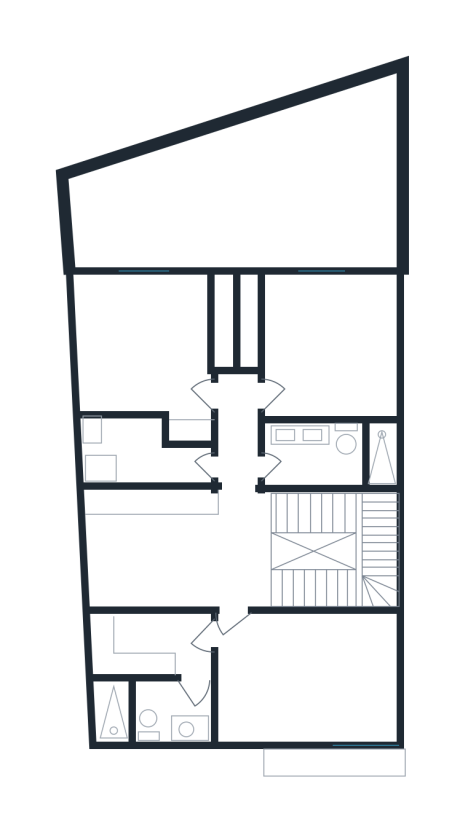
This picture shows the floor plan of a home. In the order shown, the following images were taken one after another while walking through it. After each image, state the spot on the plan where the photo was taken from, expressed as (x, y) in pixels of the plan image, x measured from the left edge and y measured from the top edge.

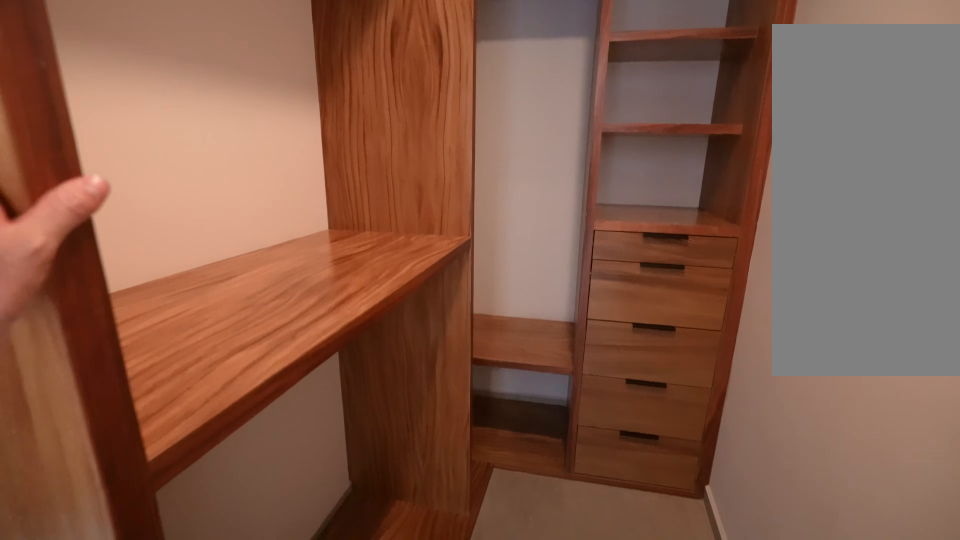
(162, 648)
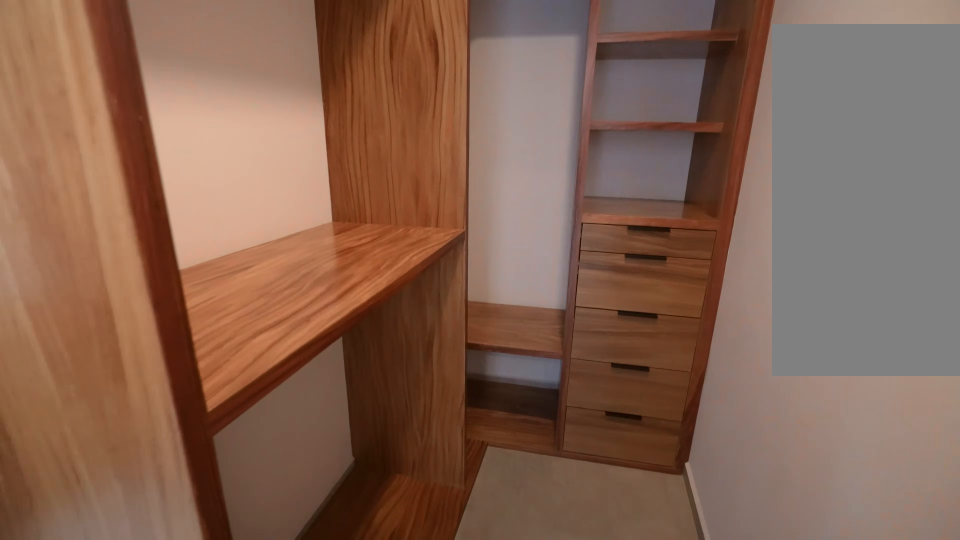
(160, 643)
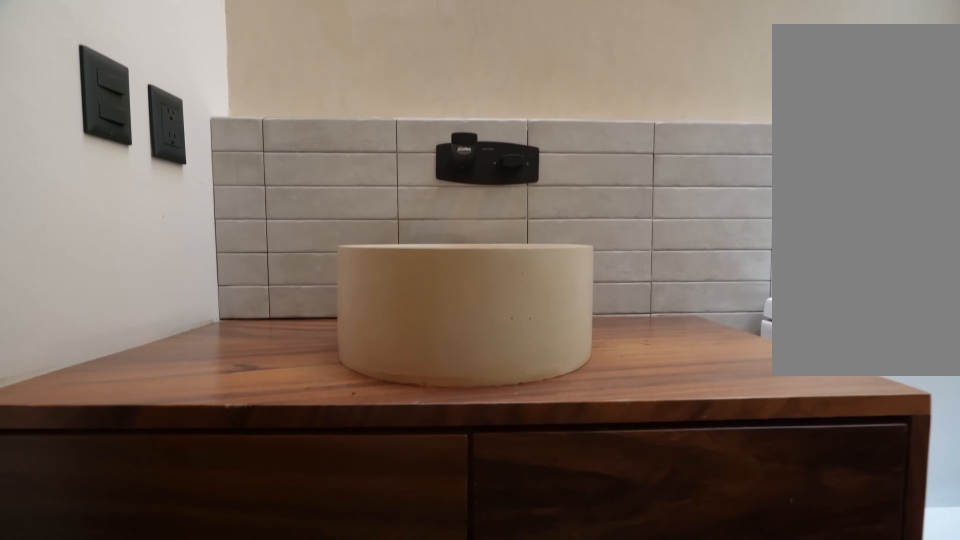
(180, 702)
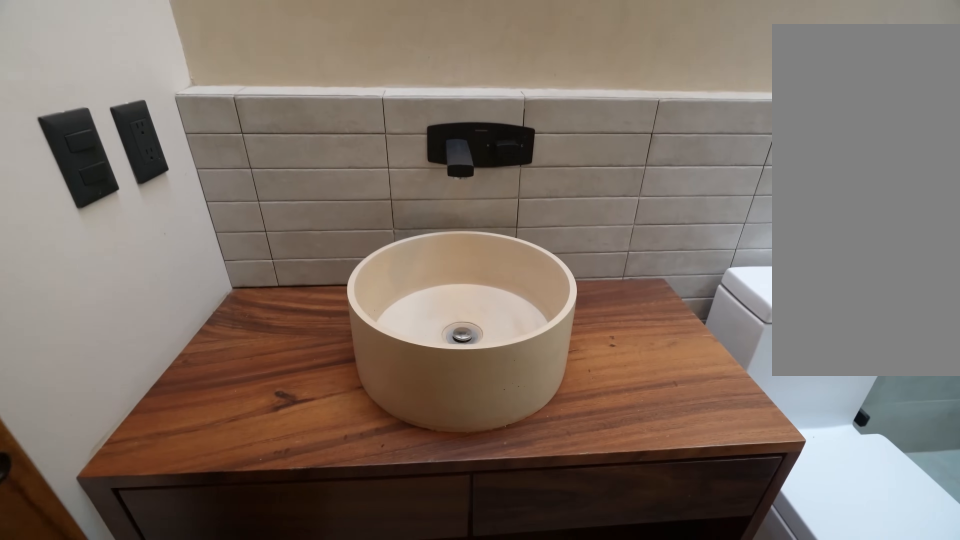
(180, 702)
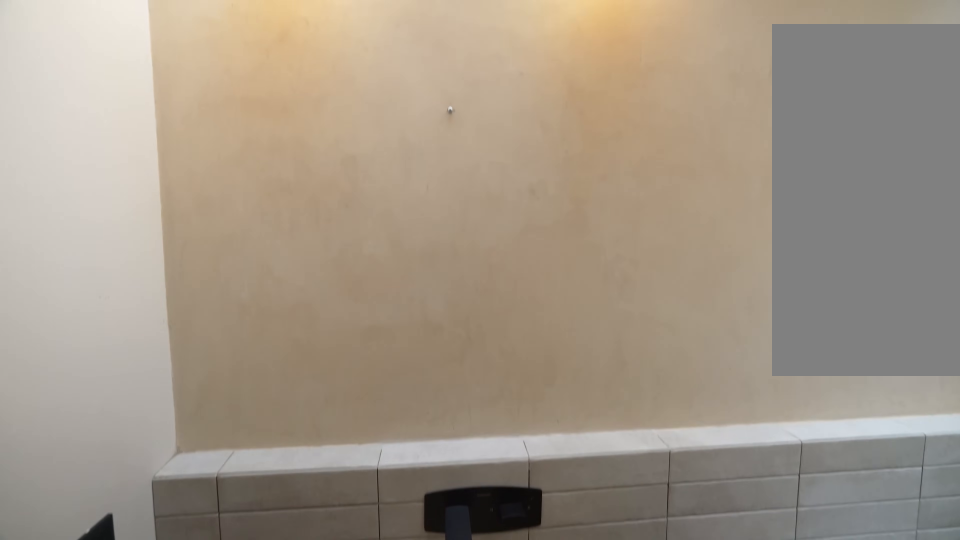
(181, 702)
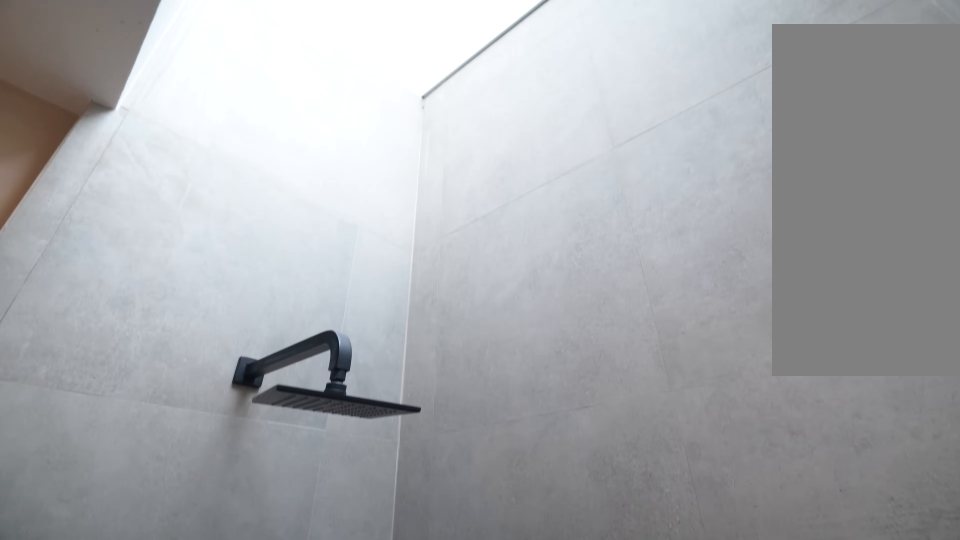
(142, 701)
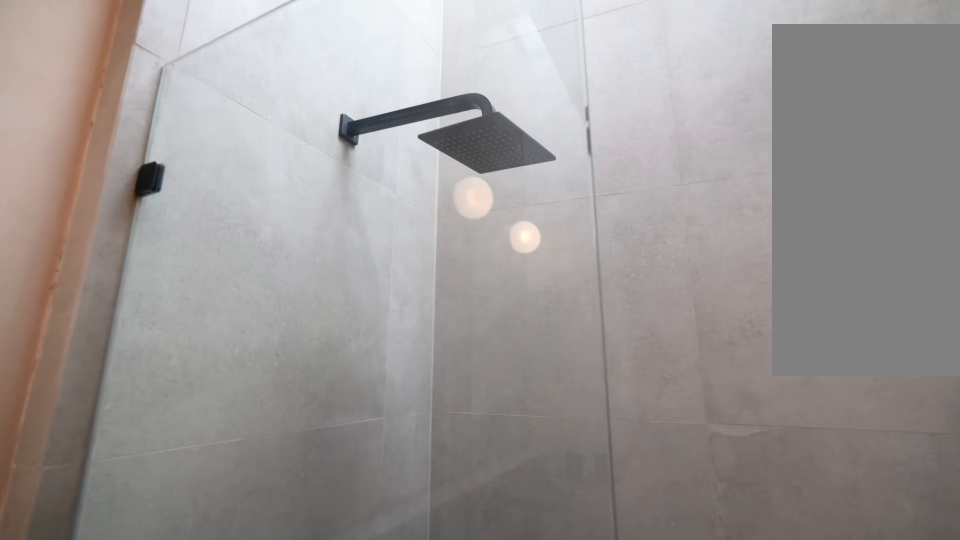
(126, 715)
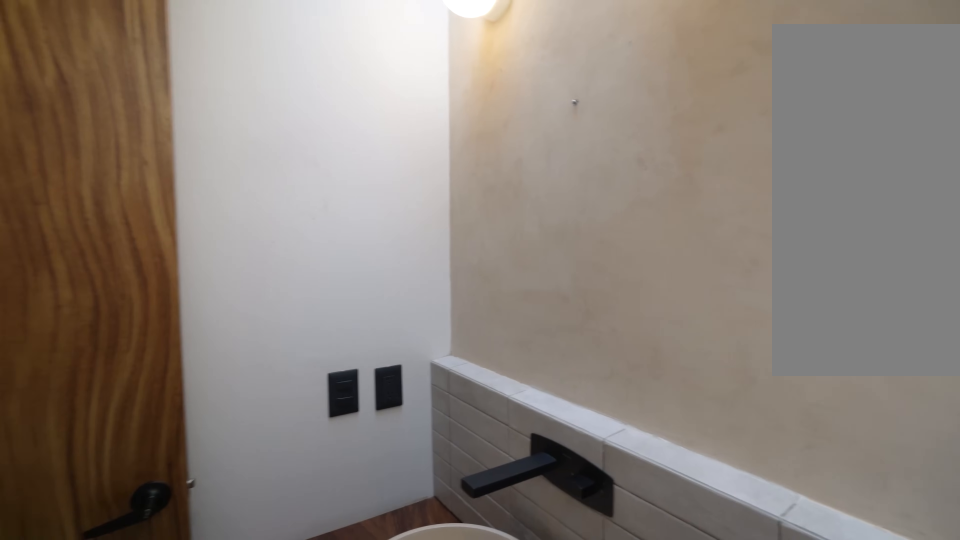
(171, 702)
